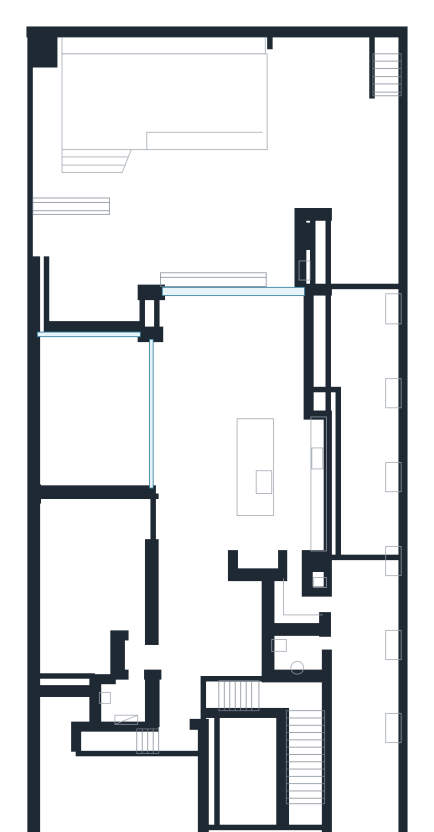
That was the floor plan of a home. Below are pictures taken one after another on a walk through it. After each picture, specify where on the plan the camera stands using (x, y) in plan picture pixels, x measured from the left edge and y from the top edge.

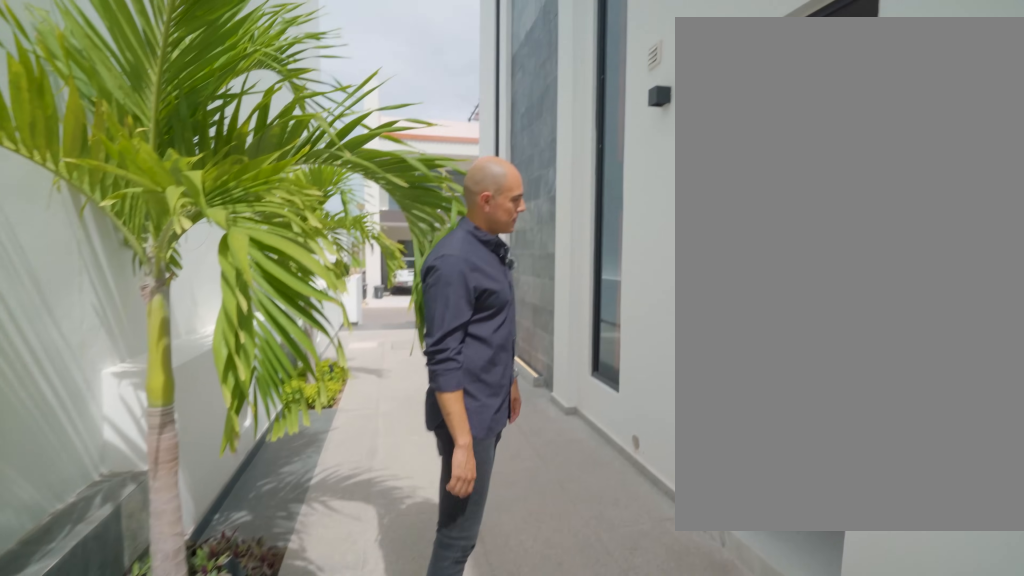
(361, 574)
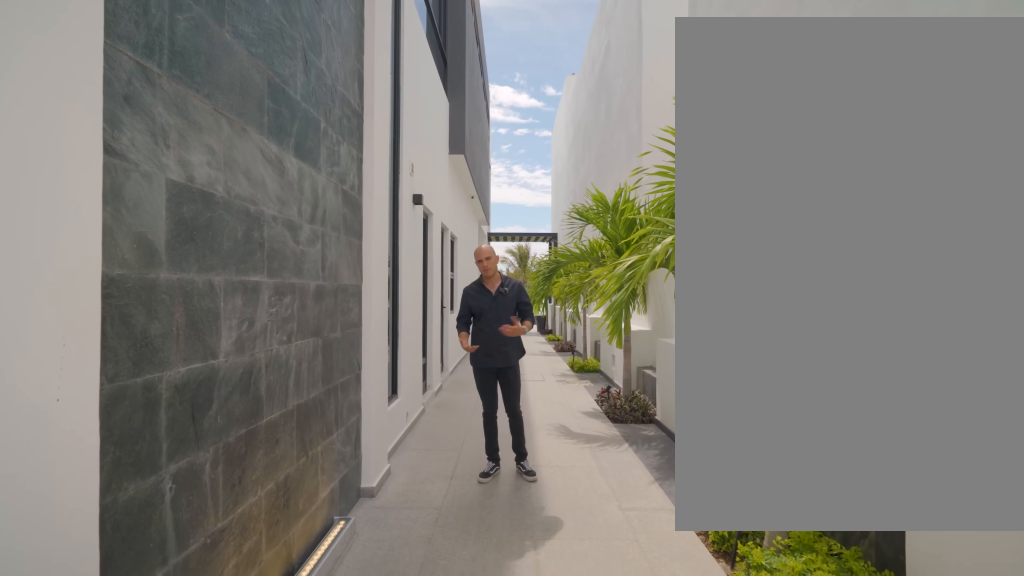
(370, 809)
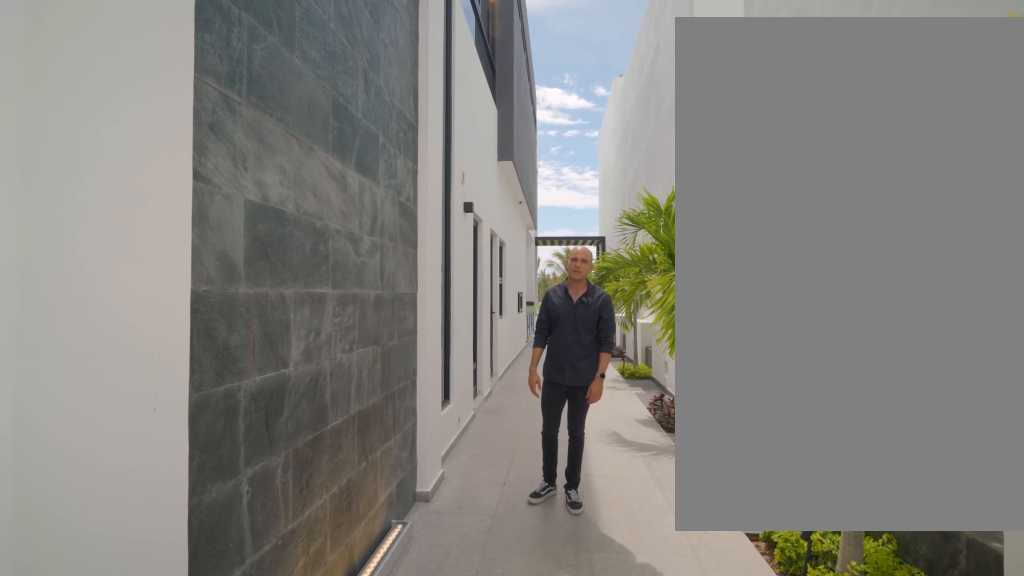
(370, 809)
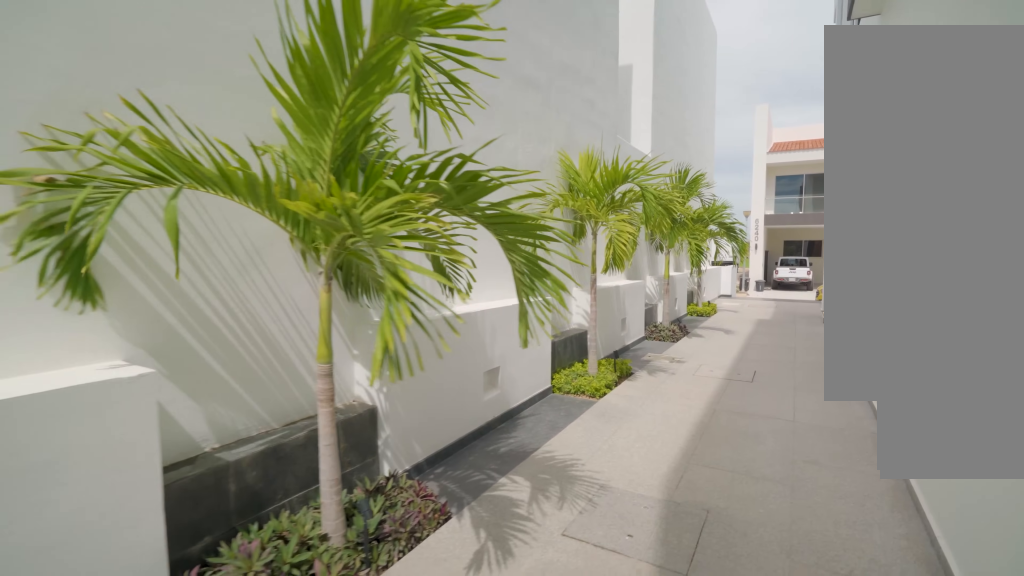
(365, 532)
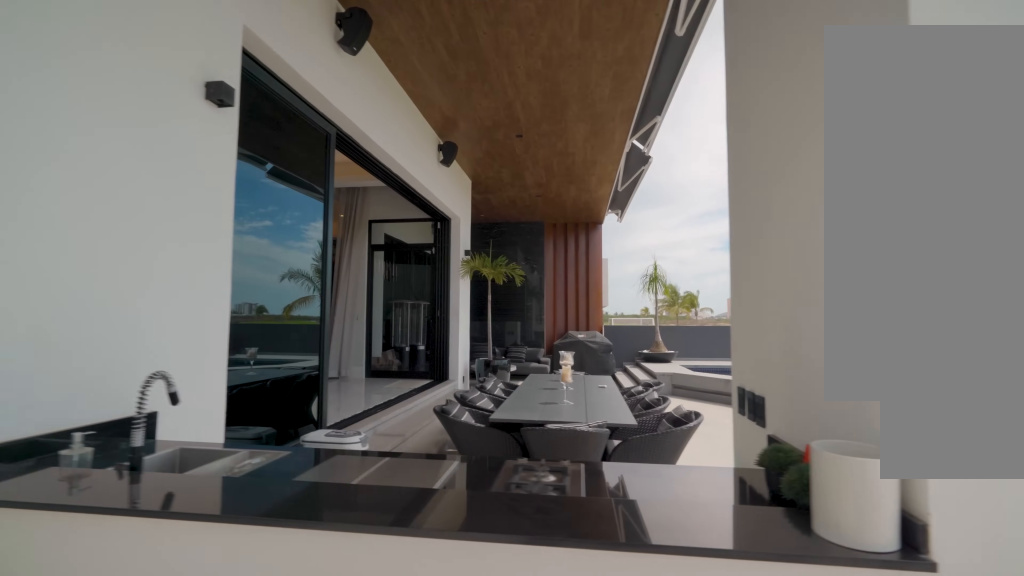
(355, 225)
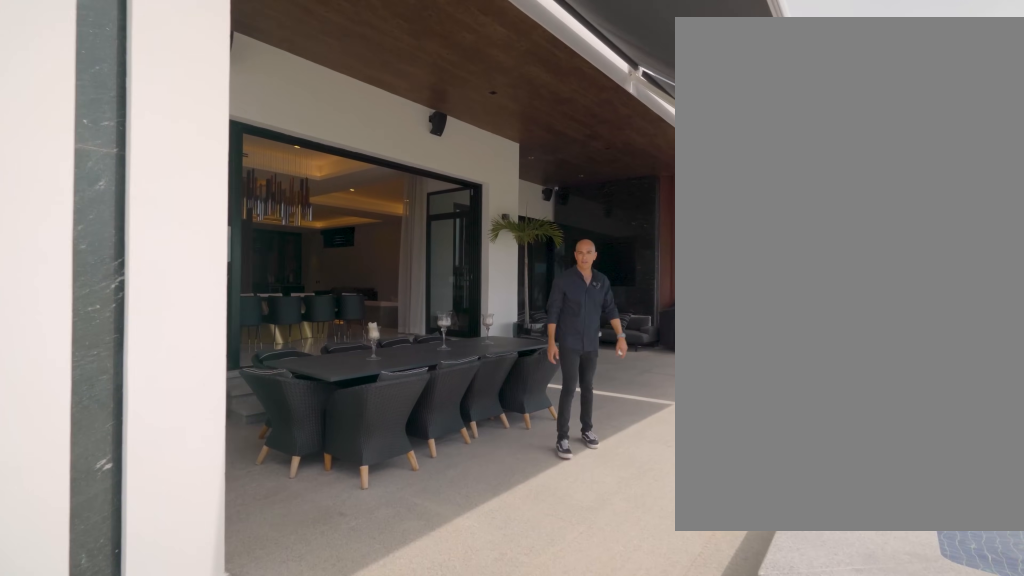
(302, 141)
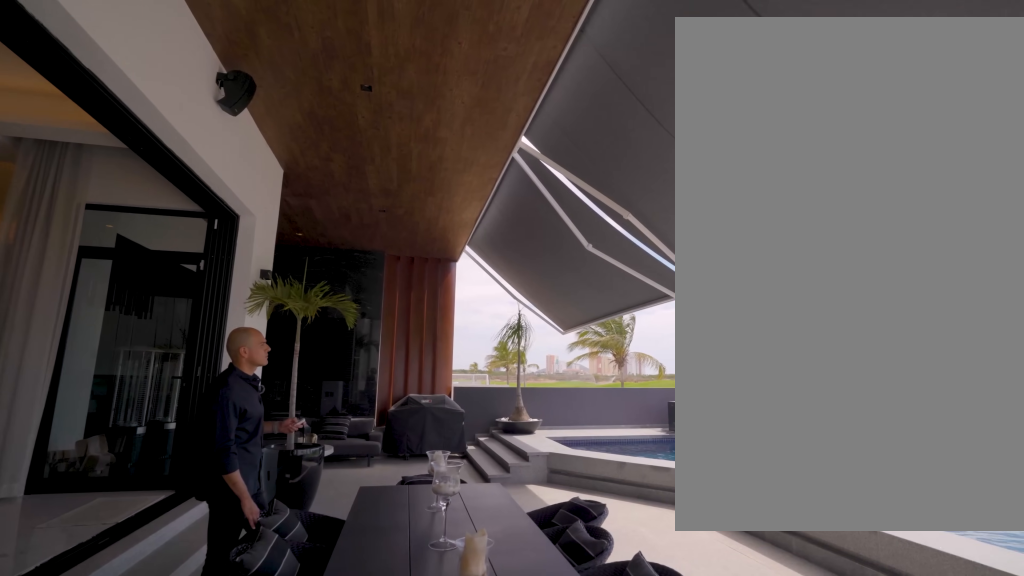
(290, 212)
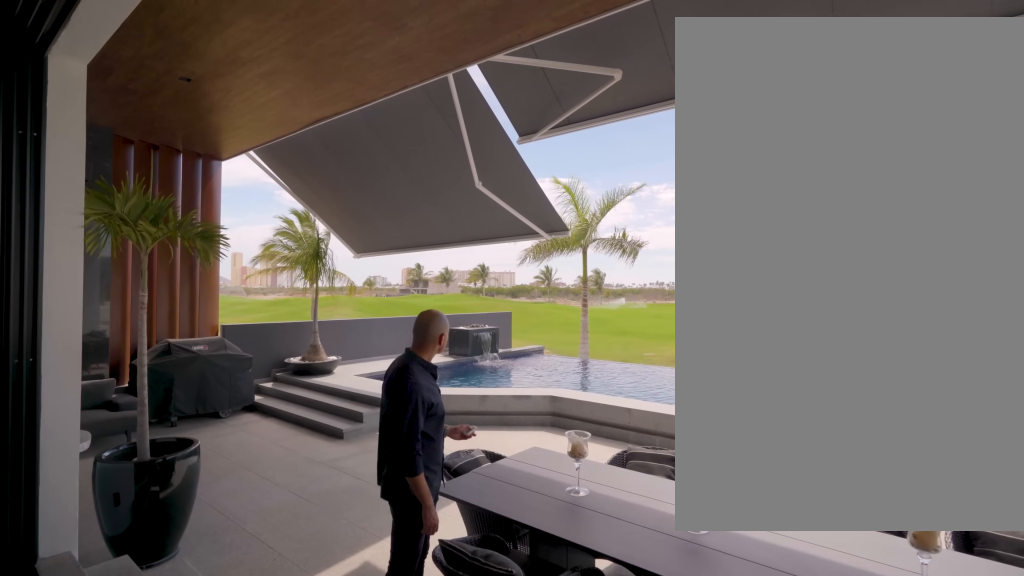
(217, 290)
